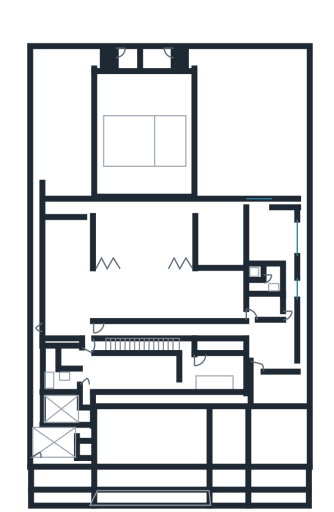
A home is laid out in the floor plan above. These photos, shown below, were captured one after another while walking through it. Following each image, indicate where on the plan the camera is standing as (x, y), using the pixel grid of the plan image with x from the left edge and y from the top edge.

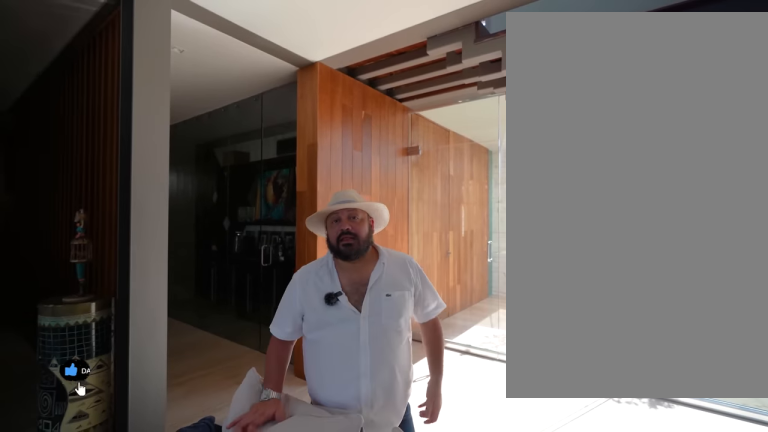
(191, 314)
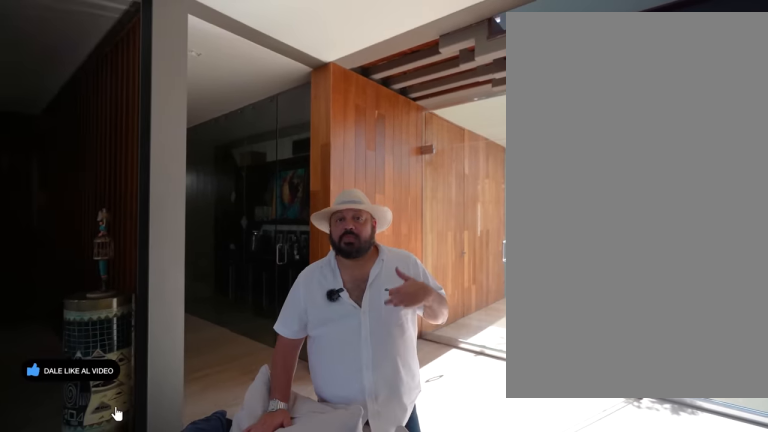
(191, 314)
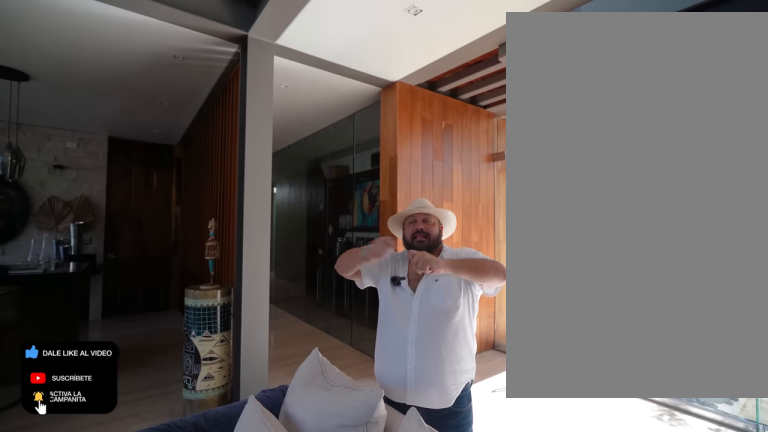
(188, 311)
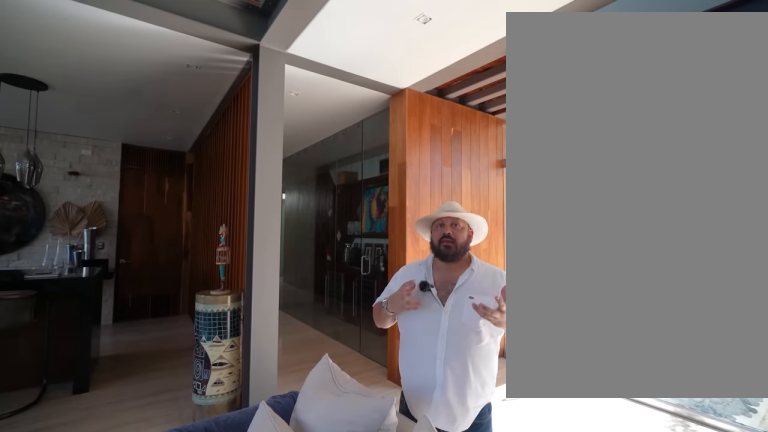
(183, 311)
